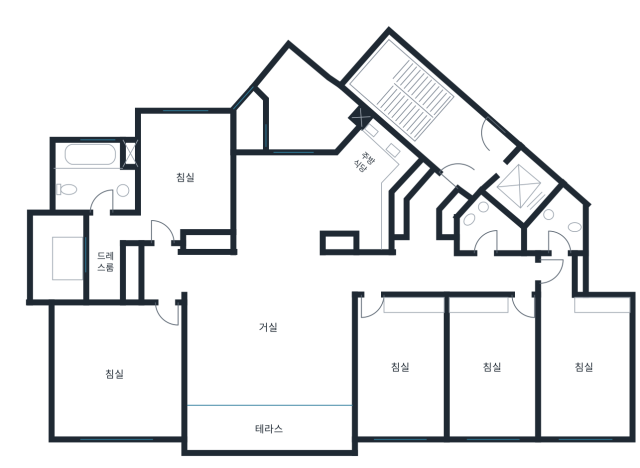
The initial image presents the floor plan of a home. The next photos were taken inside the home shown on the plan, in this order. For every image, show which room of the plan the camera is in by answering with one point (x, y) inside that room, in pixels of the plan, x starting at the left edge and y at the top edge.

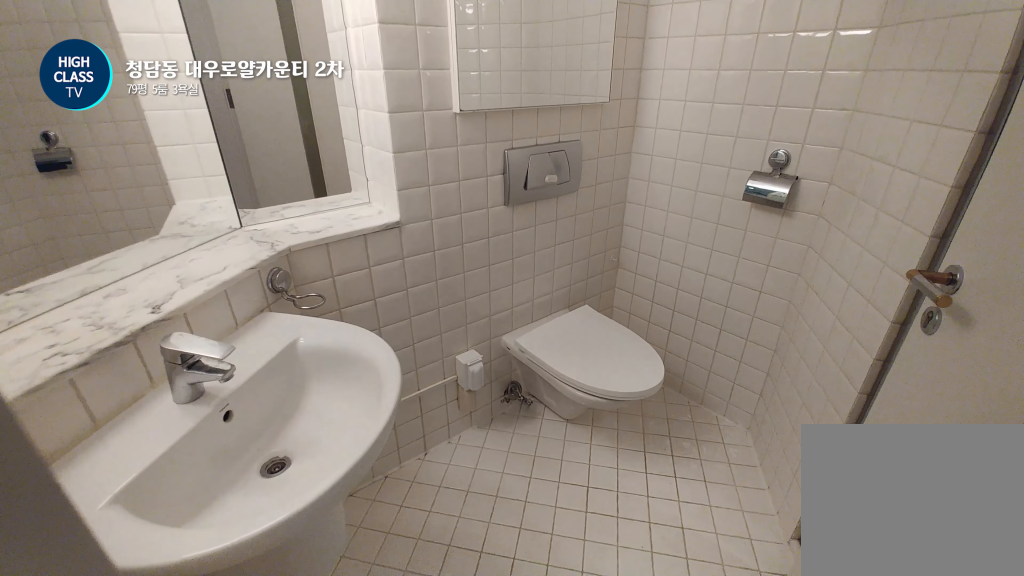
(487, 229)
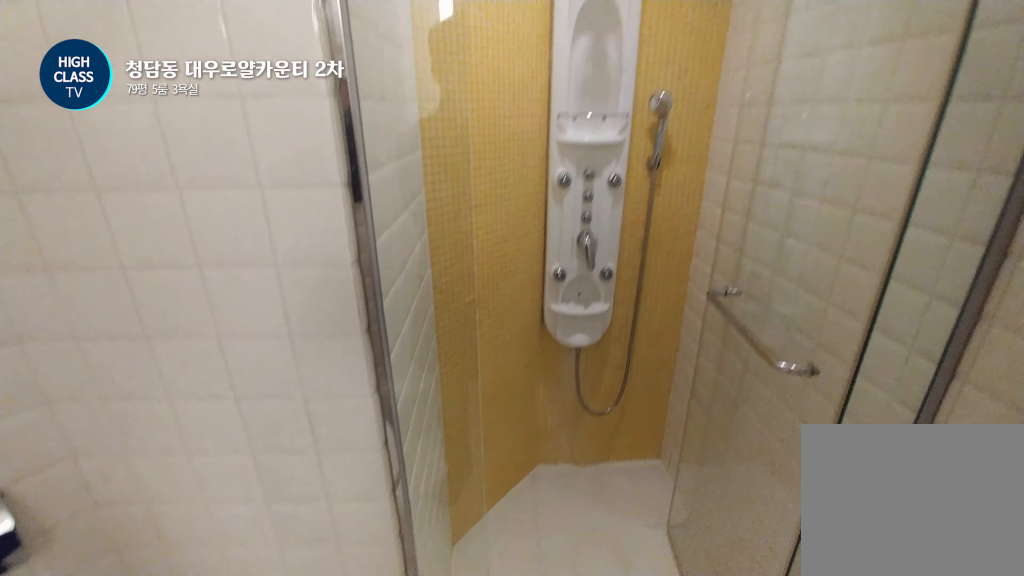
(487, 229)
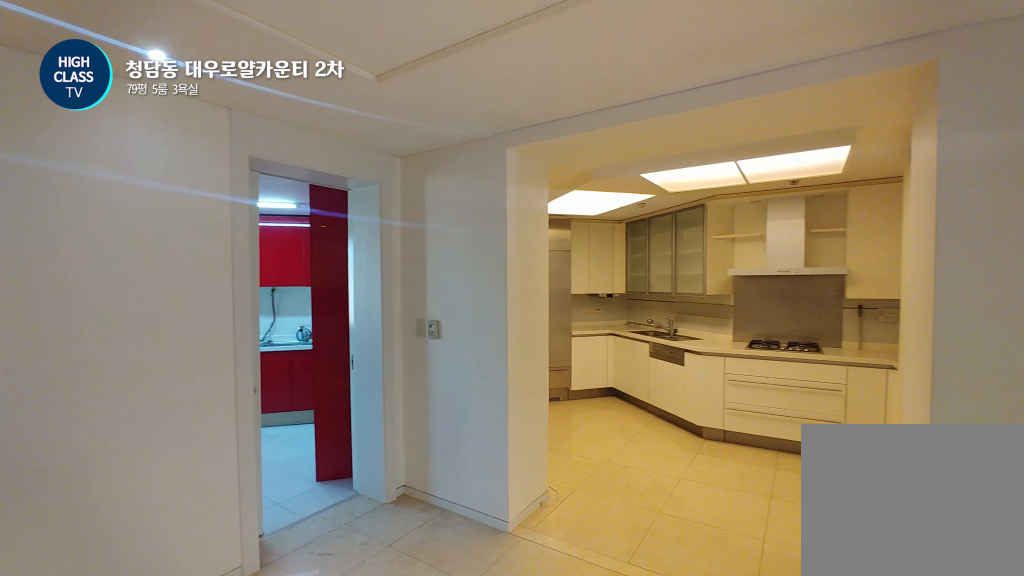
(321, 196)
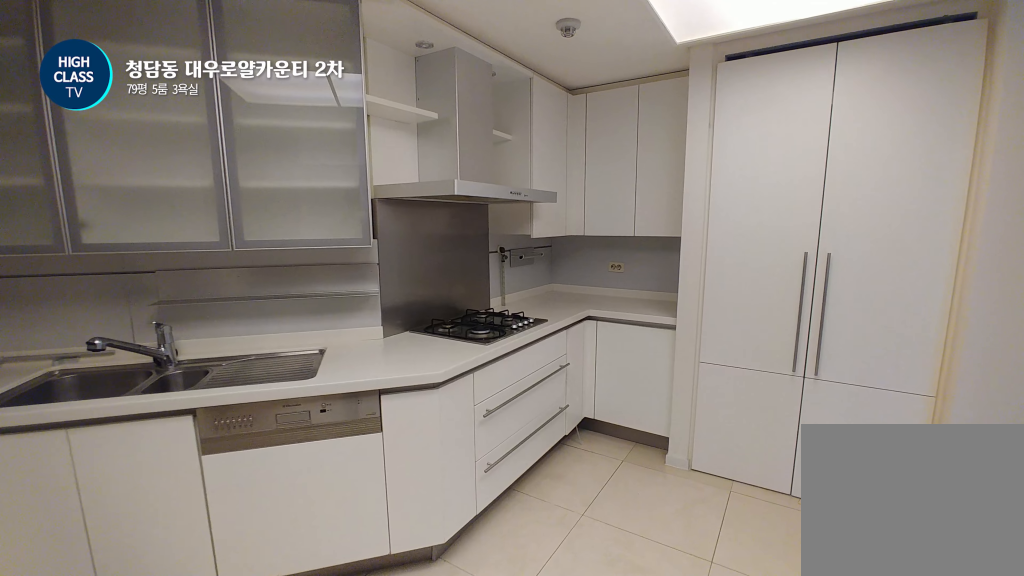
(321, 196)
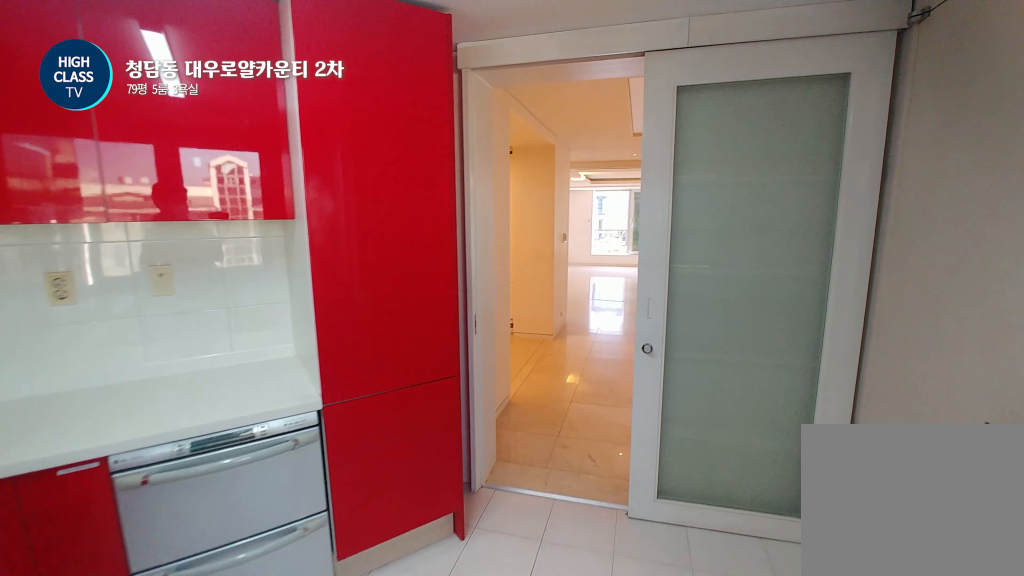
(307, 108)
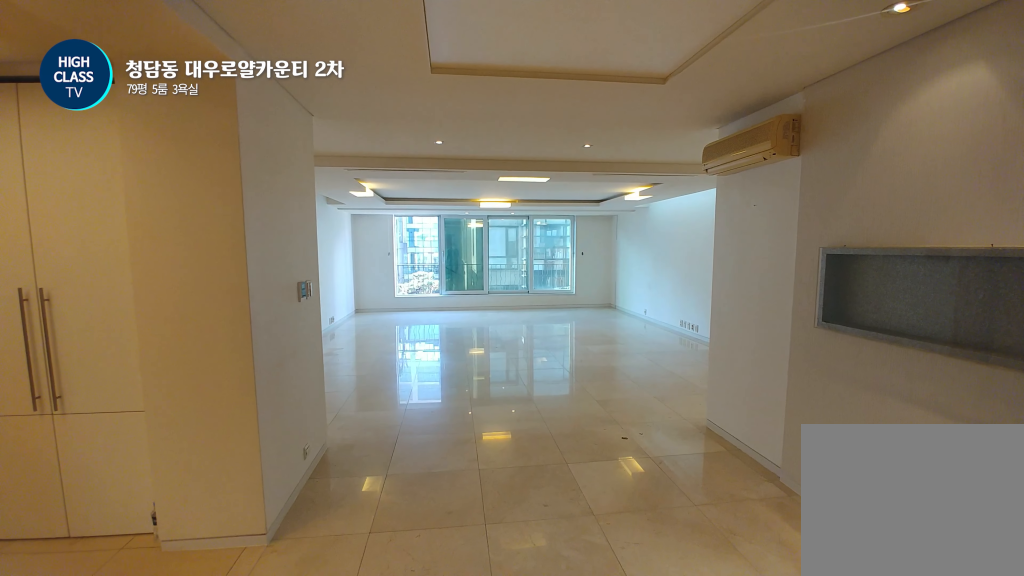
(311, 263)
